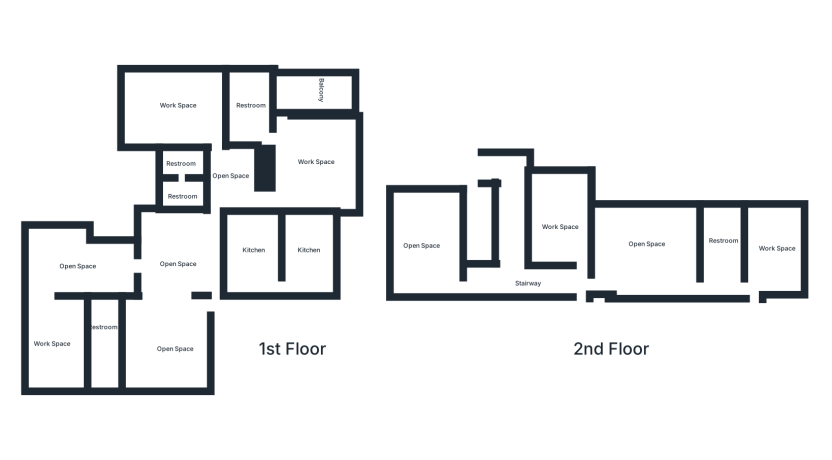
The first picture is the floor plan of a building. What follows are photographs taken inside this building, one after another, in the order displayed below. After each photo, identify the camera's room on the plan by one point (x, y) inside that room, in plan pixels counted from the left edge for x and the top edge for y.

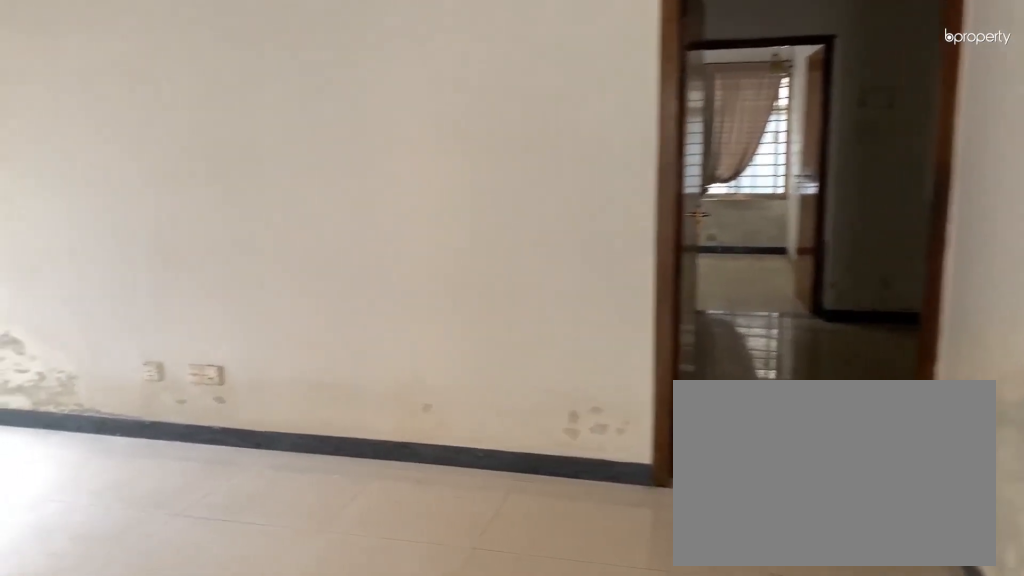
(175, 251)
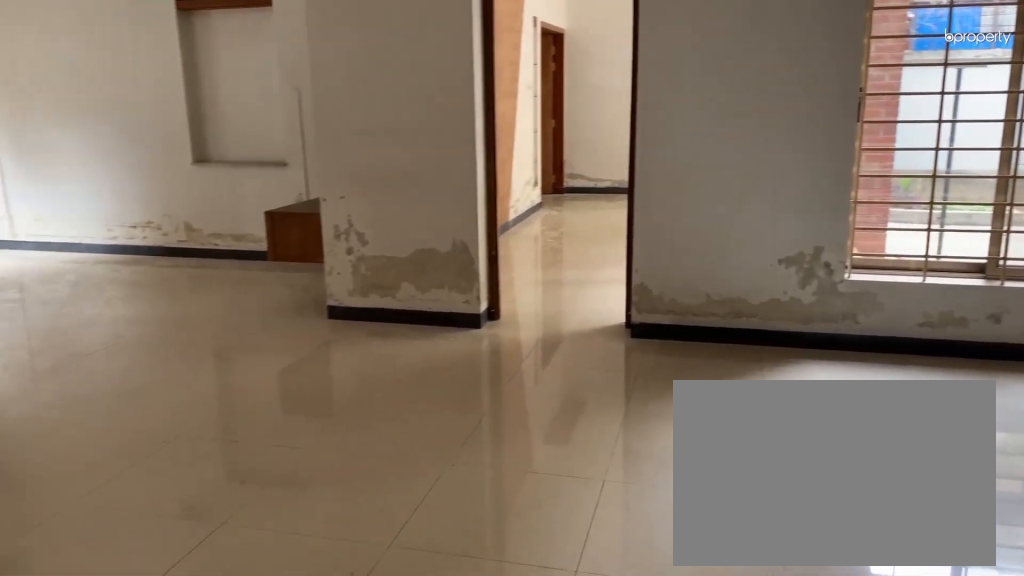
(175, 251)
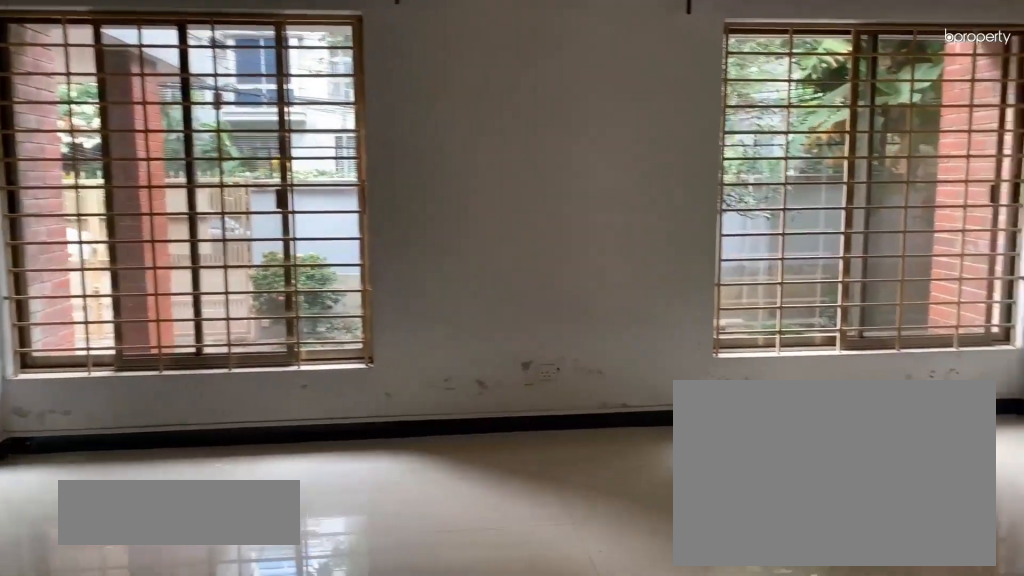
(164, 348)
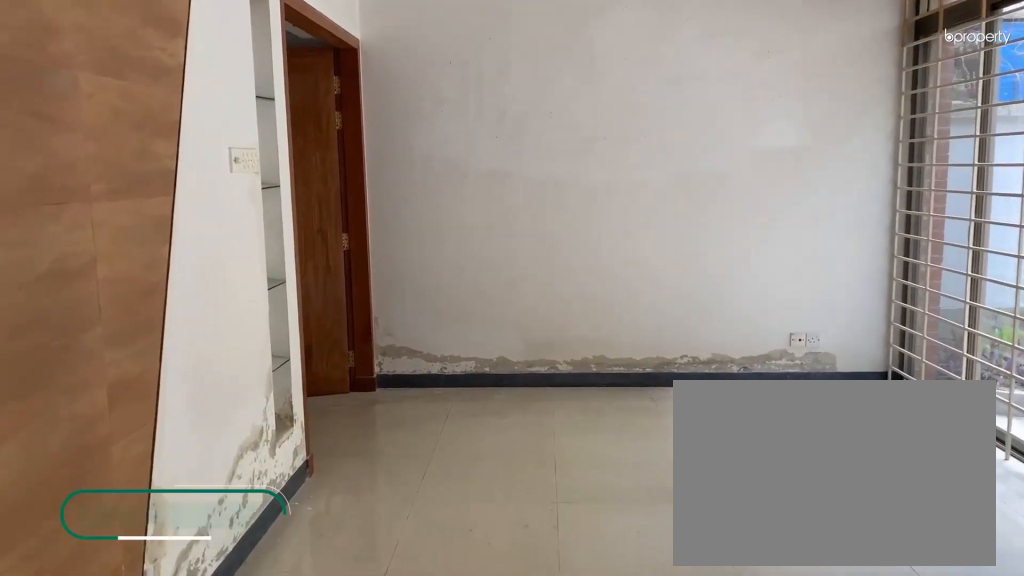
(73, 266)
